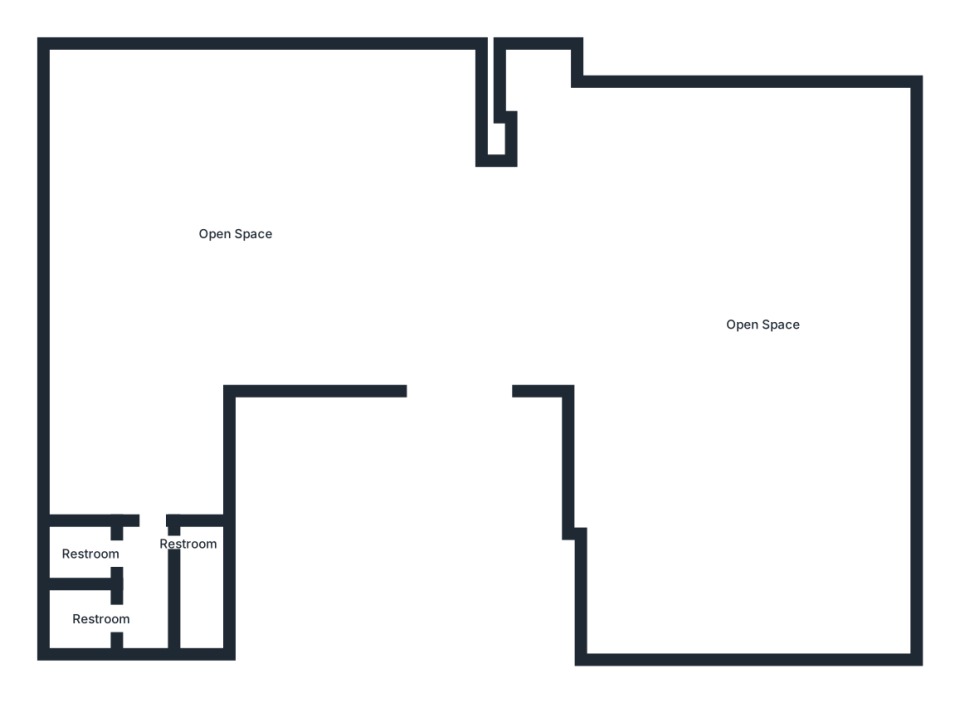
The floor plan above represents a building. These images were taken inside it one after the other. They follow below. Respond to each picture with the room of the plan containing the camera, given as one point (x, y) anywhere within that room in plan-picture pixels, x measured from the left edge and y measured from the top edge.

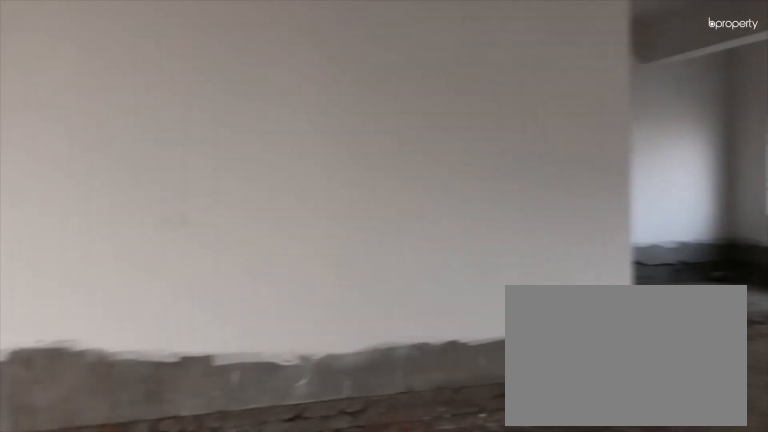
(225, 251)
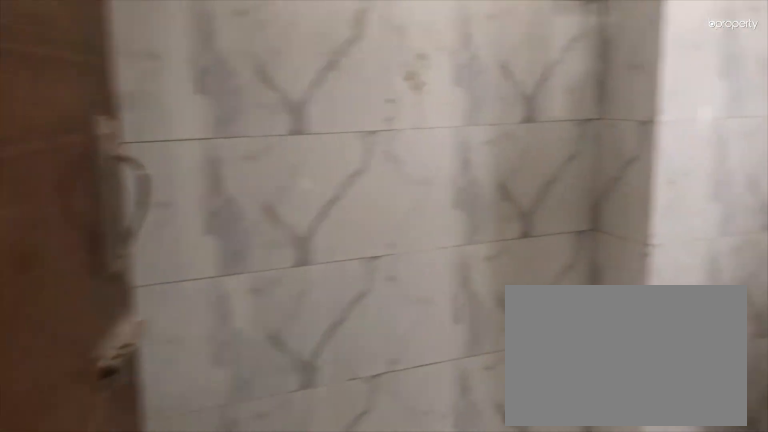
(147, 541)
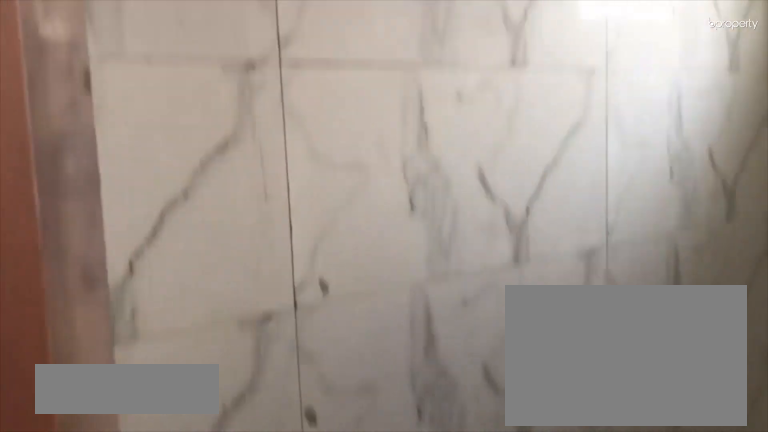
(90, 617)
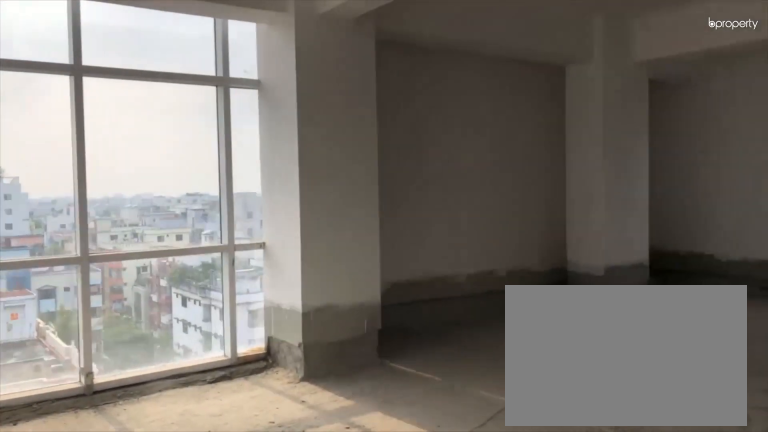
(707, 288)
